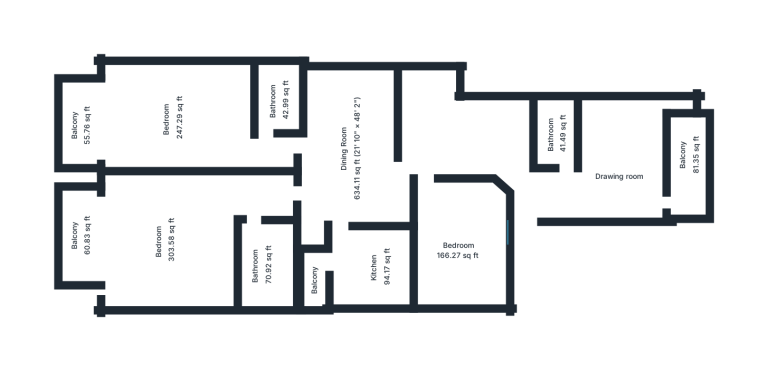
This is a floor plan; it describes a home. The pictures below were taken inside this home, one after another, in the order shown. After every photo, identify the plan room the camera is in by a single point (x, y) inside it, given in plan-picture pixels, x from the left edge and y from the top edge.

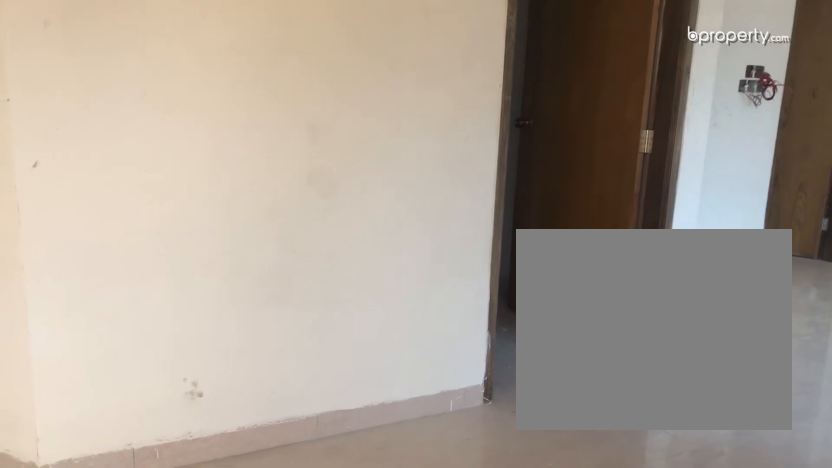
(347, 149)
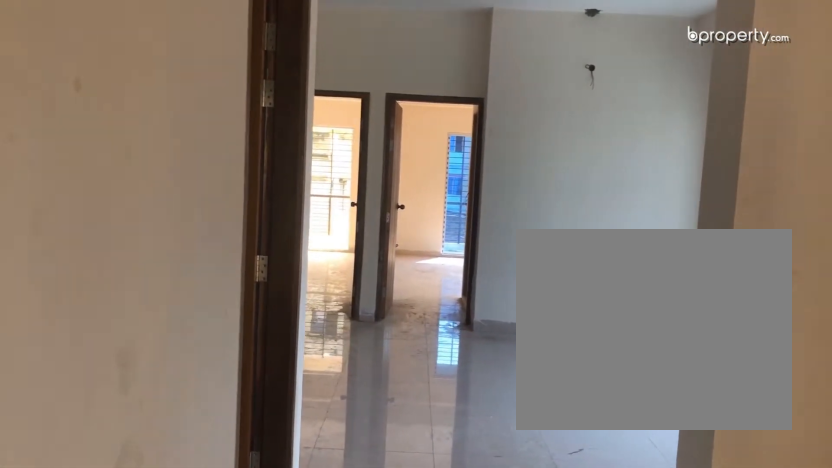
(347, 149)
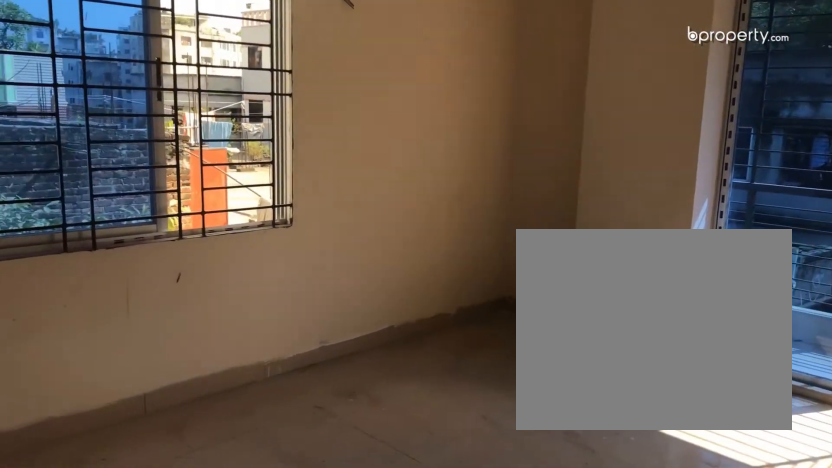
(170, 237)
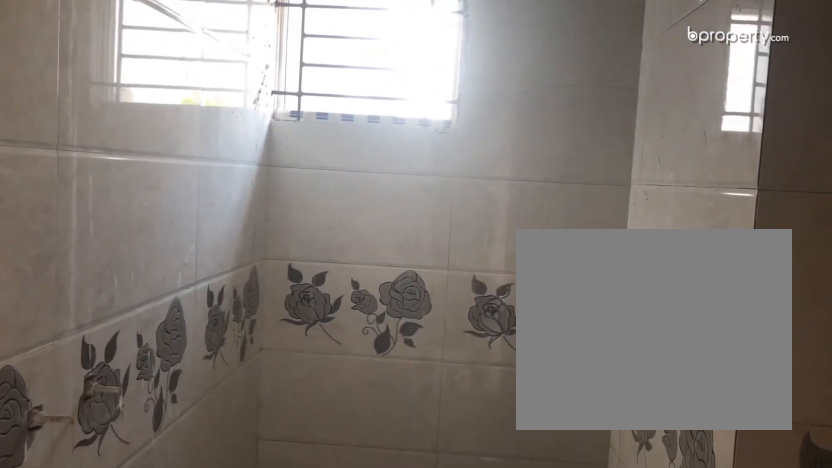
(261, 272)
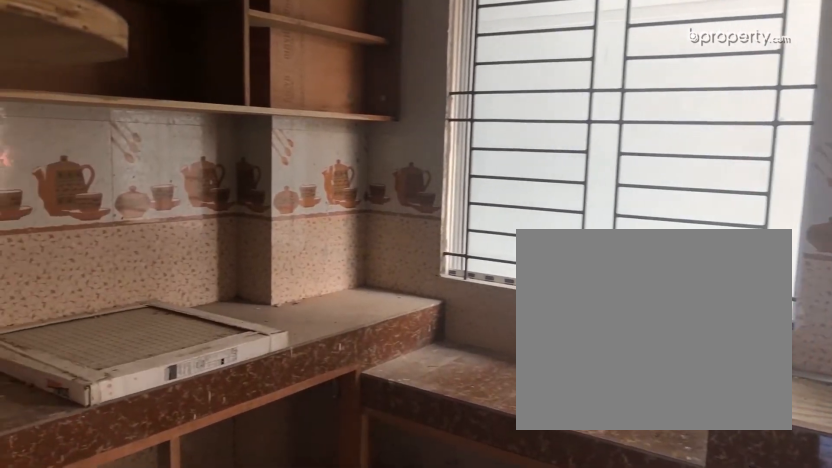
(377, 264)
